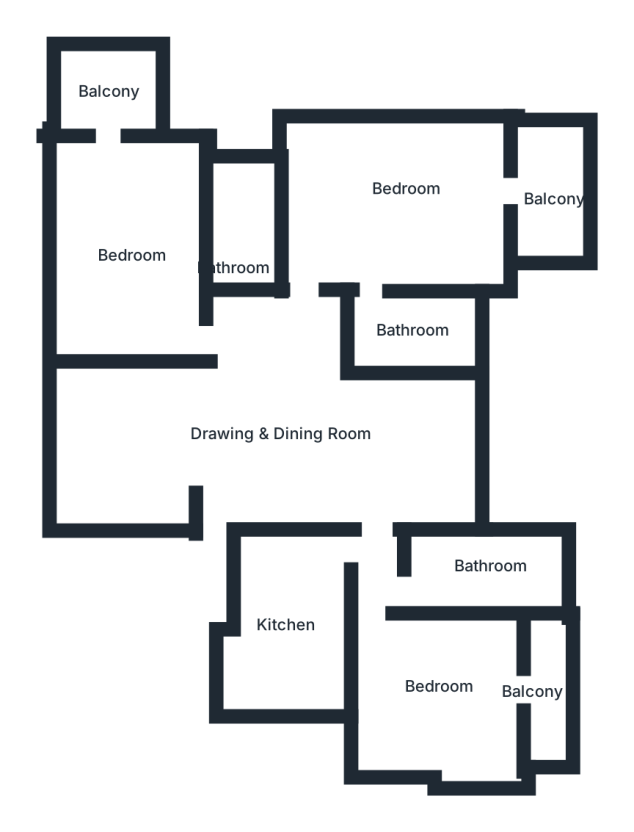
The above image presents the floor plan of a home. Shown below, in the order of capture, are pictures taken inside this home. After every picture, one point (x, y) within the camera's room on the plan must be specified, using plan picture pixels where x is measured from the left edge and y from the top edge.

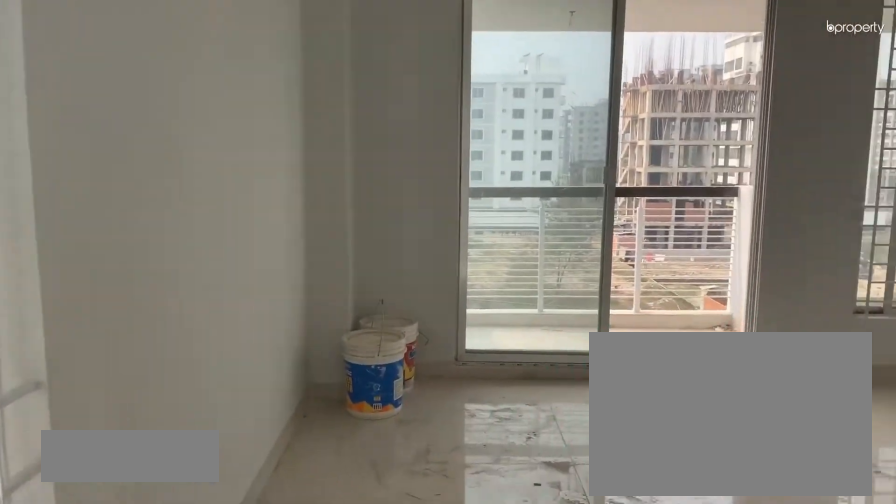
(394, 218)
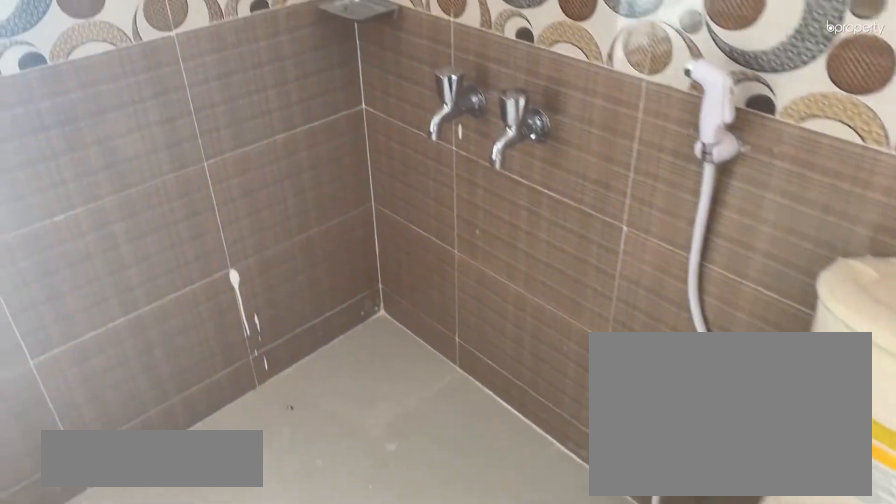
(406, 330)
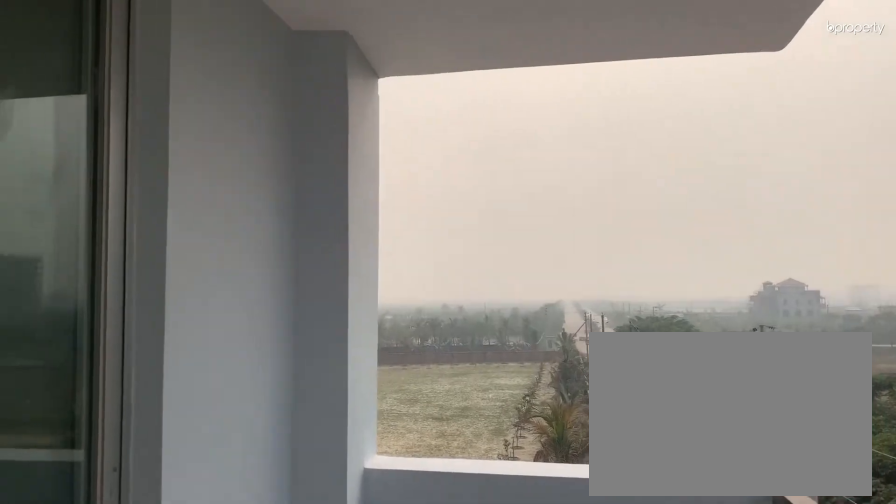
(554, 197)
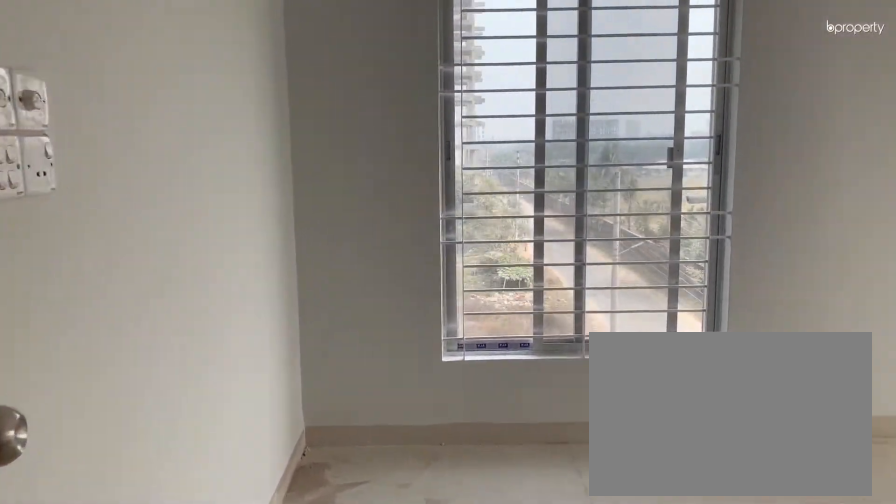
(136, 238)
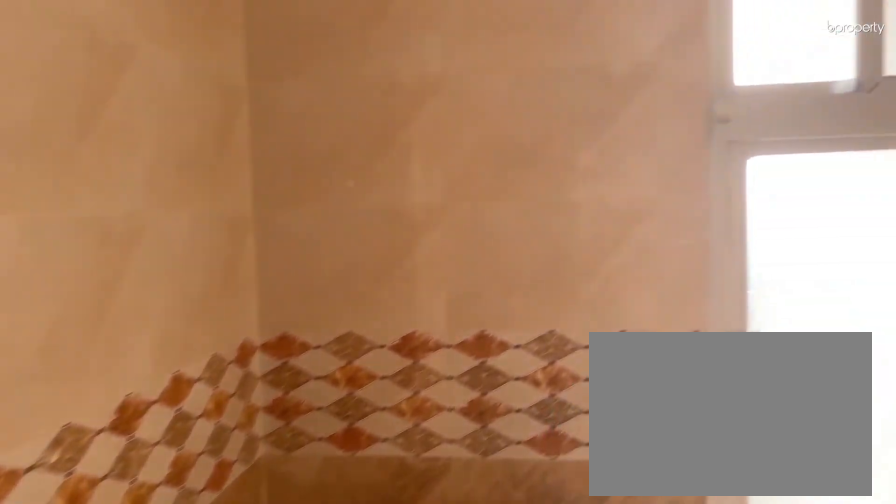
(248, 237)
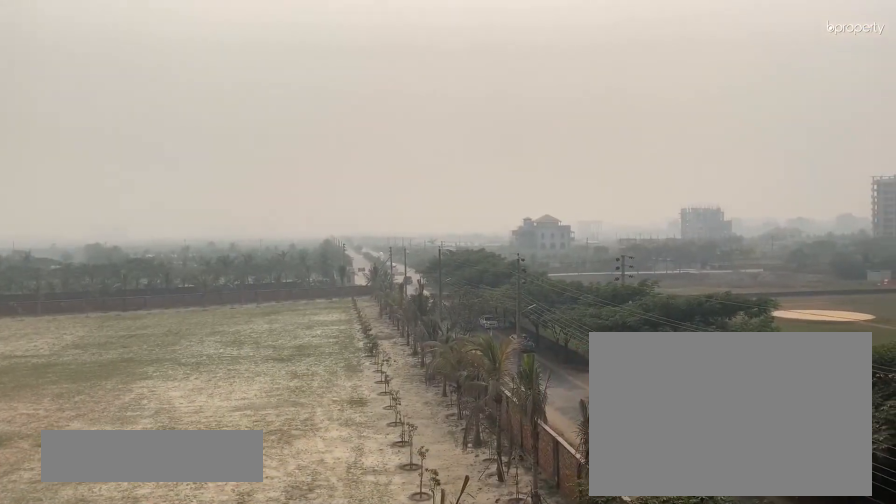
(112, 92)
